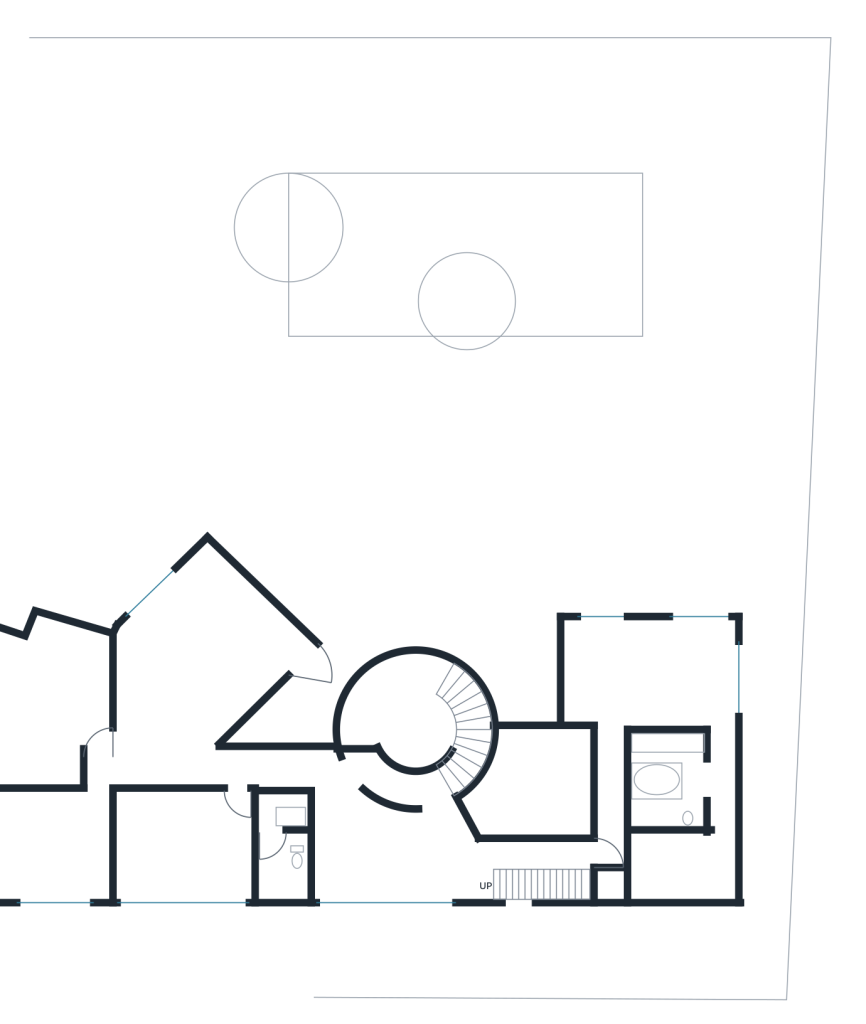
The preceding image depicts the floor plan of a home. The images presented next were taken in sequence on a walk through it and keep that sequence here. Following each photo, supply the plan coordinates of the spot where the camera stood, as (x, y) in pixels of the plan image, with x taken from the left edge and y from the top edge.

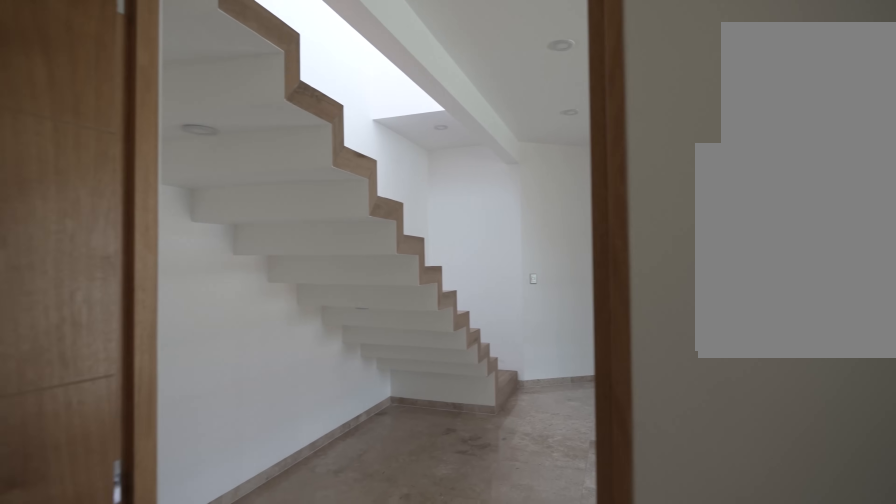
(603, 856)
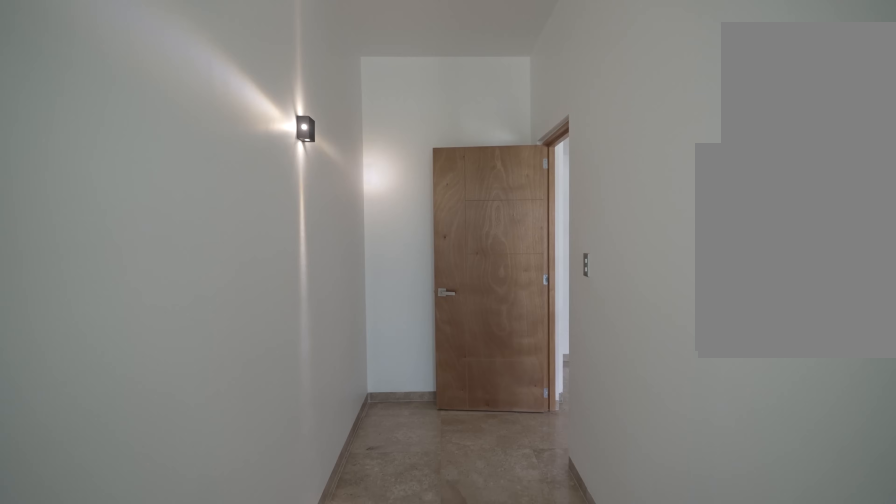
(607, 751)
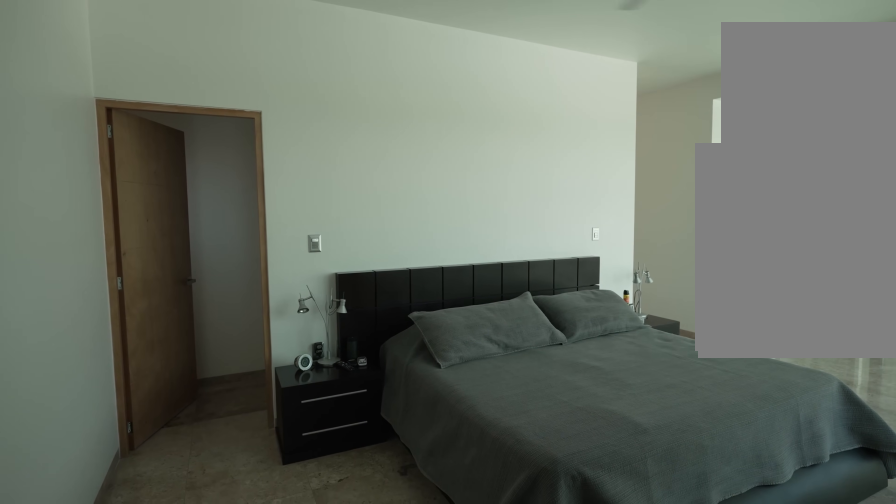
(721, 659)
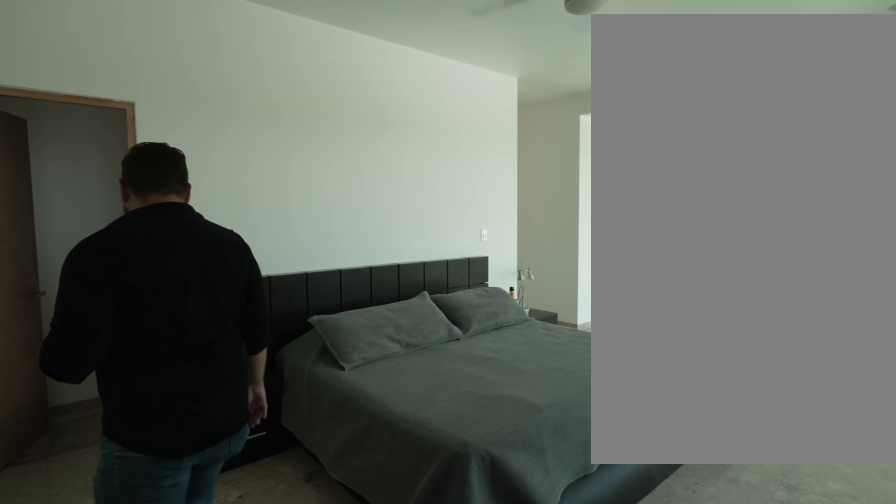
(721, 659)
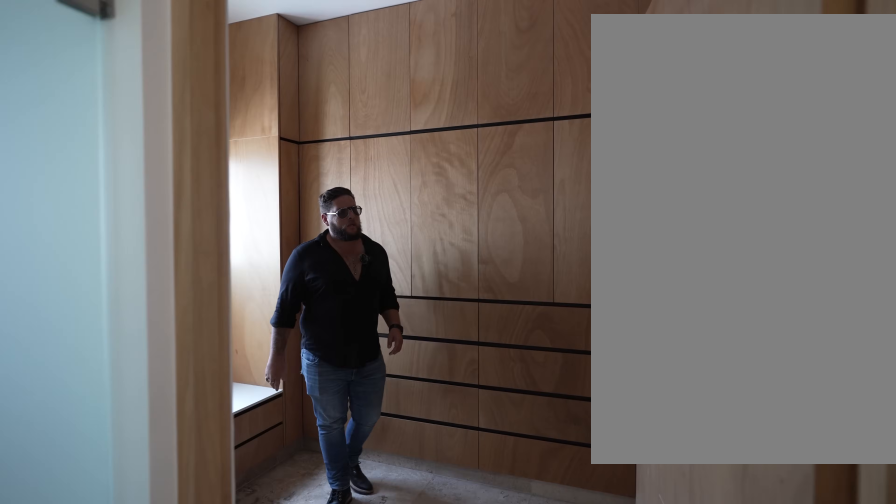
(709, 864)
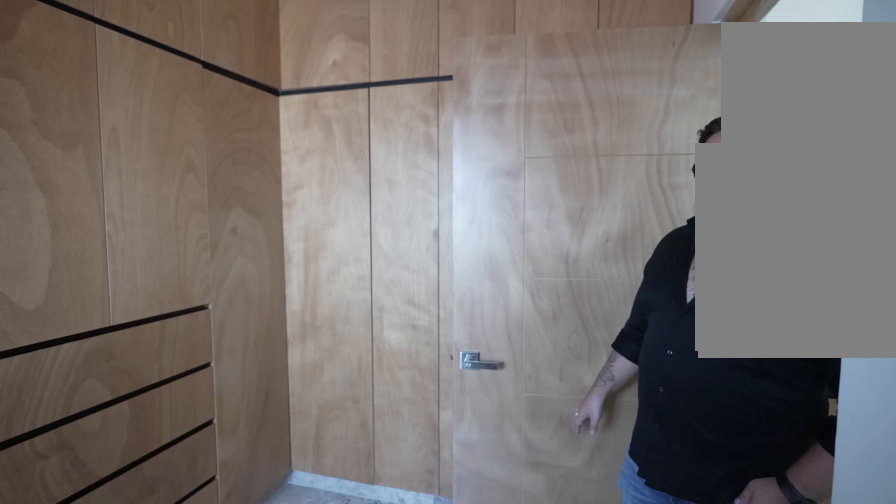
(675, 870)
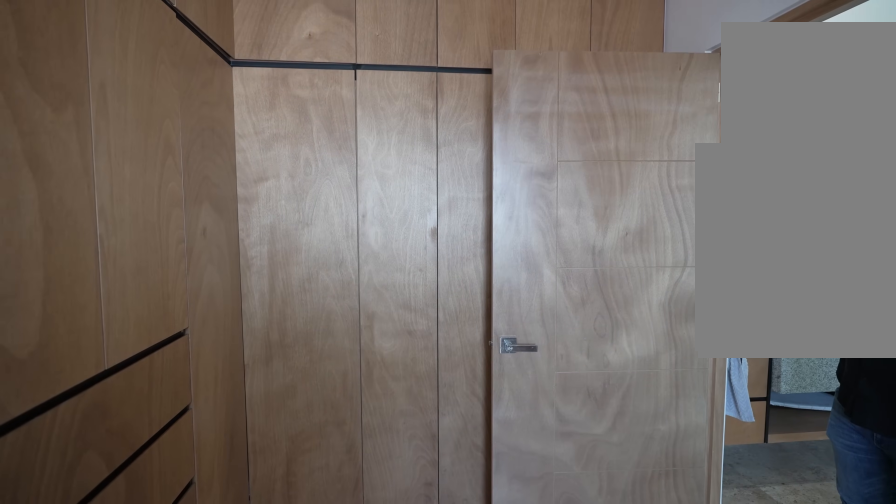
(676, 870)
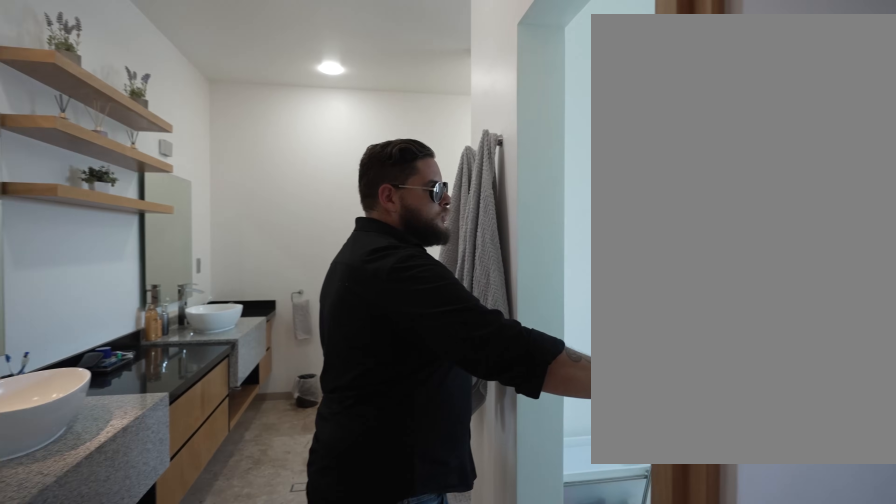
(716, 787)
